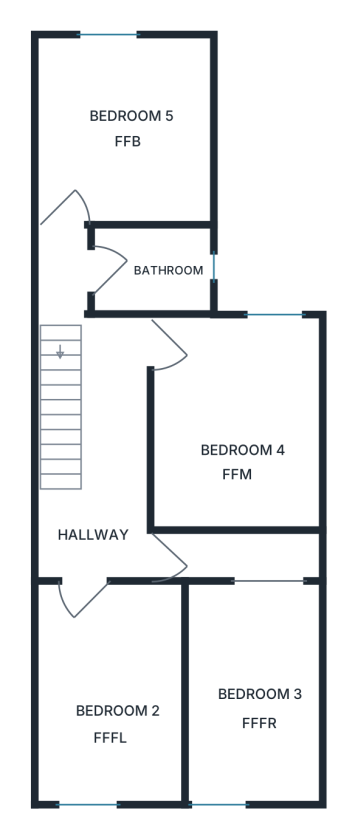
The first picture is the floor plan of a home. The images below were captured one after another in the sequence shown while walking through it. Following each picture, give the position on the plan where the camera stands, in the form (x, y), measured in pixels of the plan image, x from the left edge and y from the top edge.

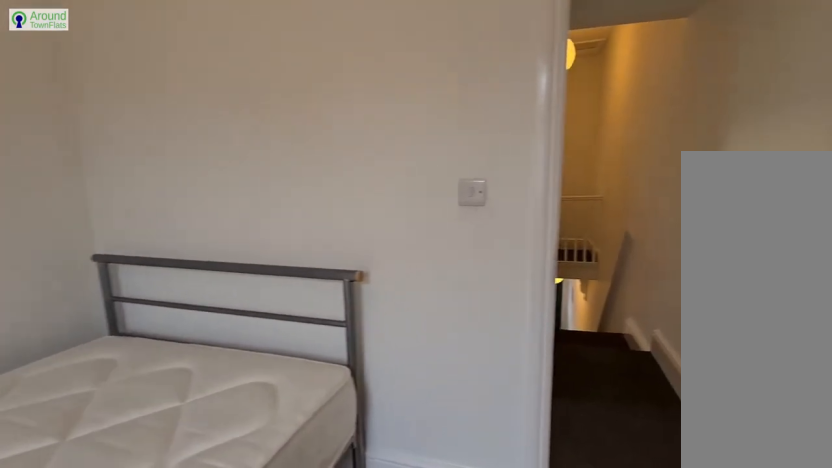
(62, 150)
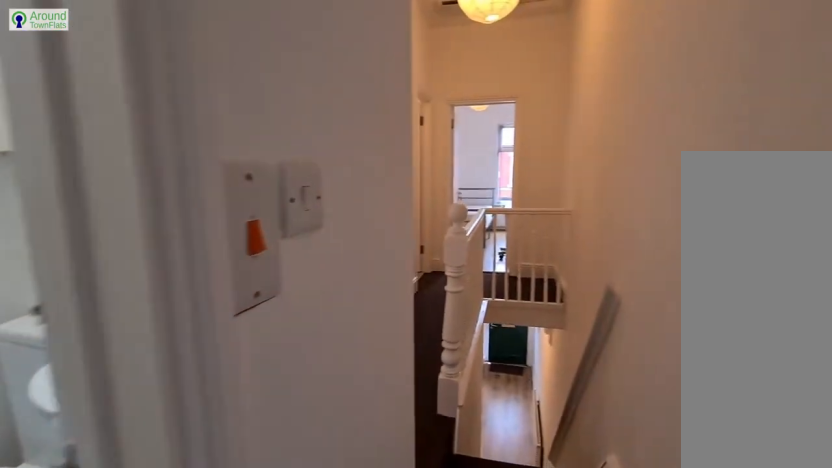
(74, 290)
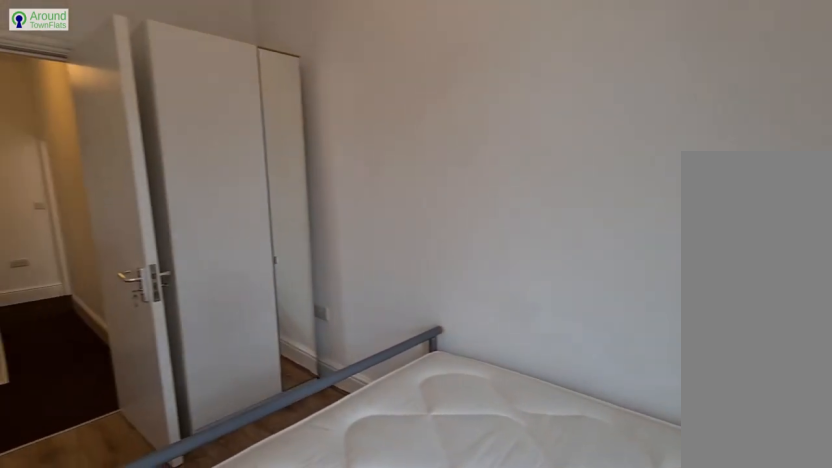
(64, 757)
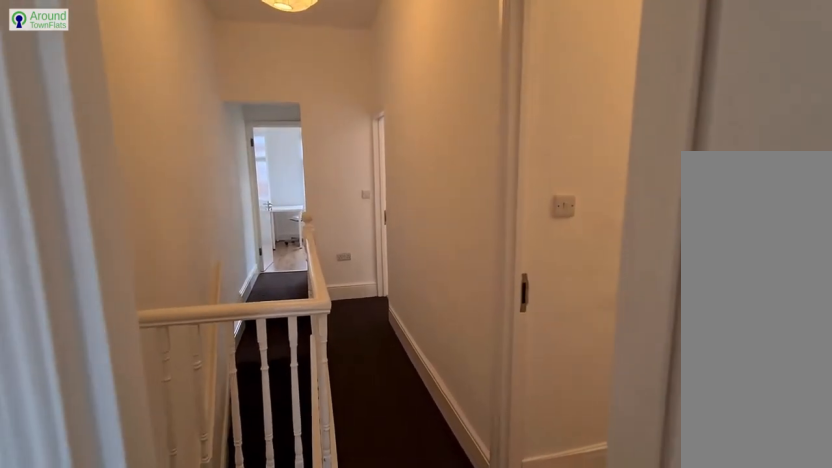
(81, 605)
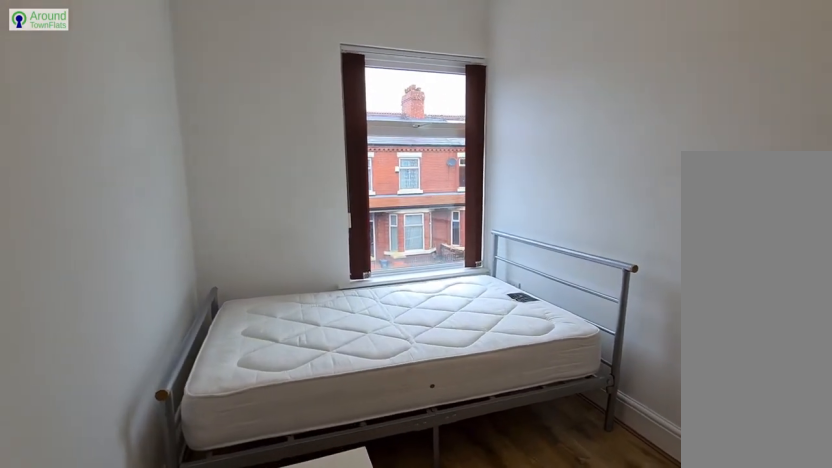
(295, 609)
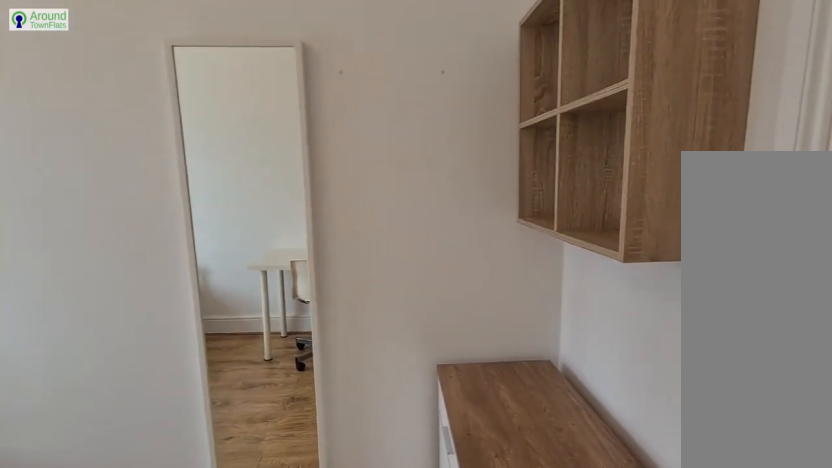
(295, 609)
